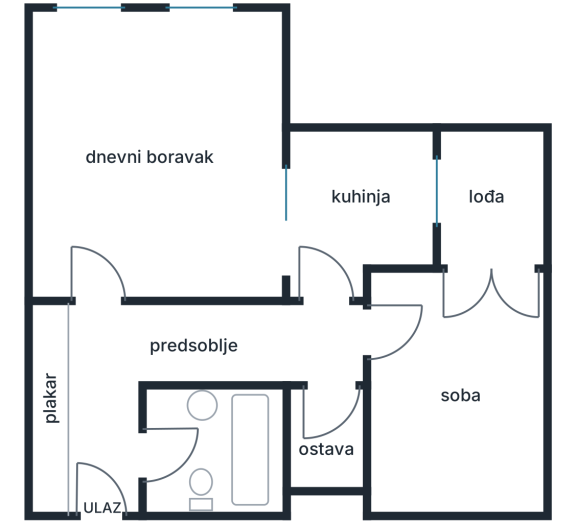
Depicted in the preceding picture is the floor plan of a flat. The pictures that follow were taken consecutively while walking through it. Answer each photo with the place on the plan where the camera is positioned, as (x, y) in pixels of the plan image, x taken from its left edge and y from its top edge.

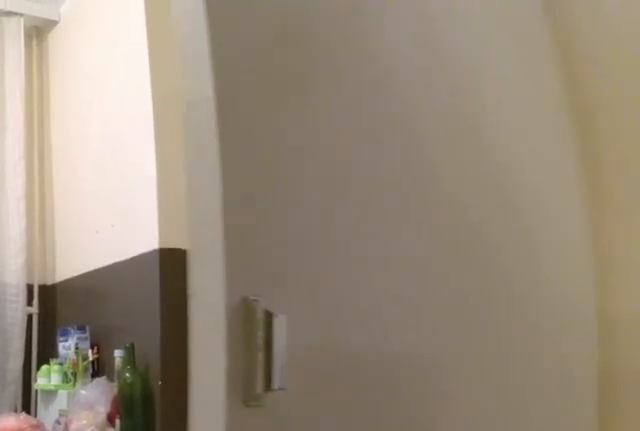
(256, 226)
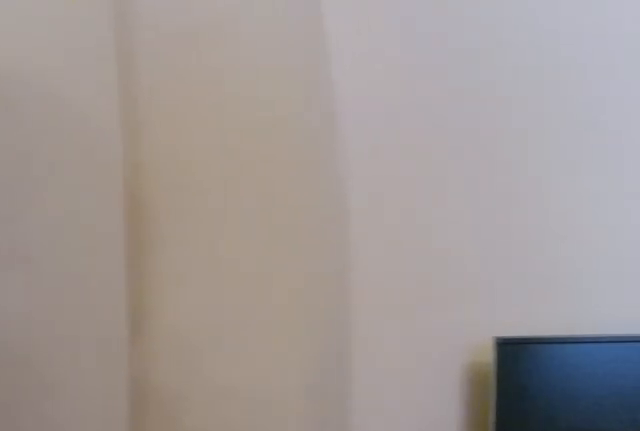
(242, 216)
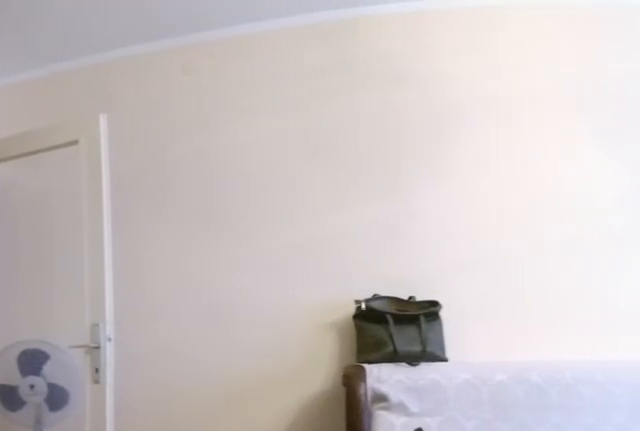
(277, 222)
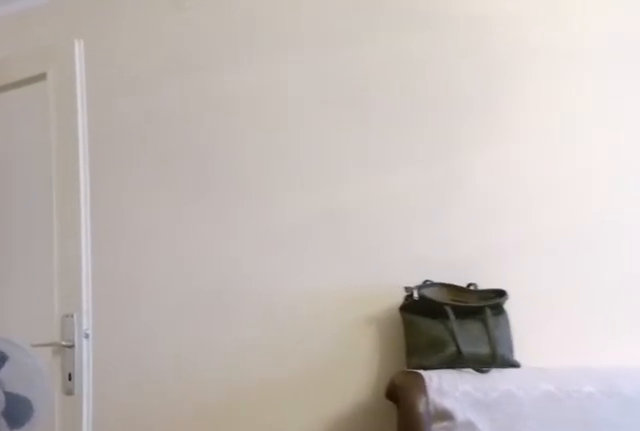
(209, 223)
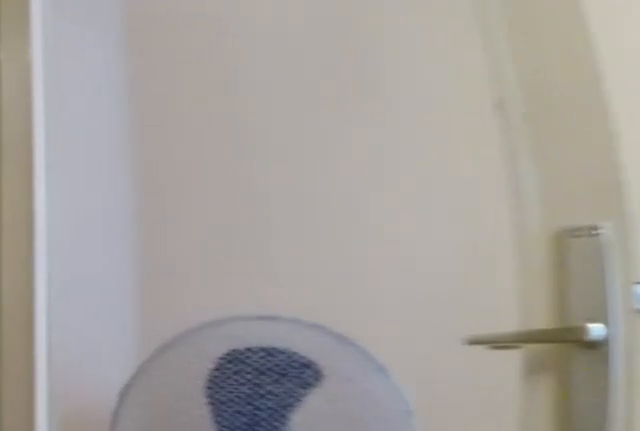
(122, 245)
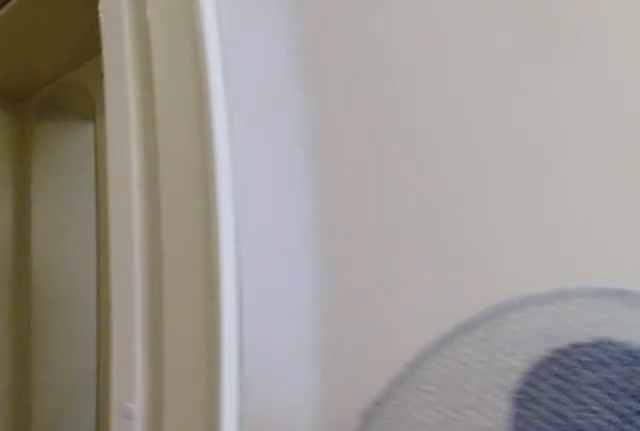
(110, 257)
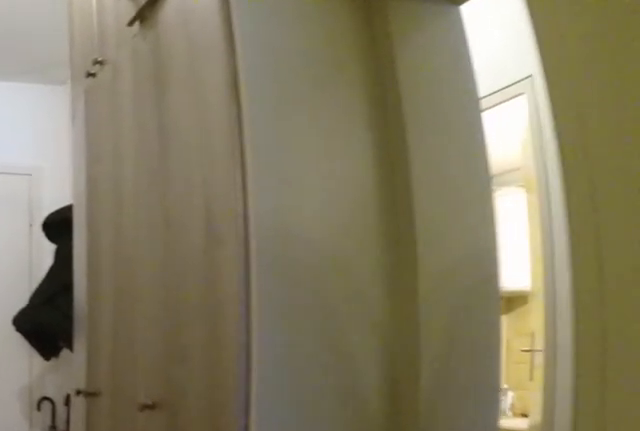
(98, 283)
